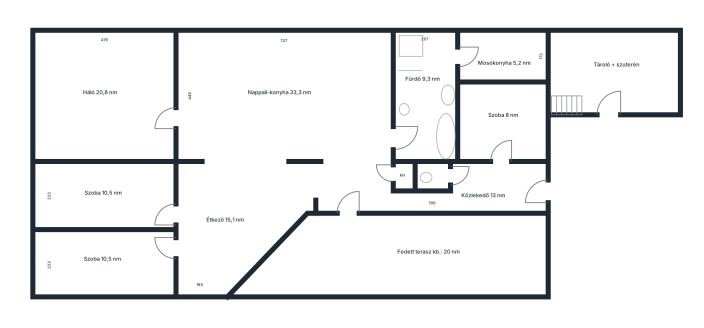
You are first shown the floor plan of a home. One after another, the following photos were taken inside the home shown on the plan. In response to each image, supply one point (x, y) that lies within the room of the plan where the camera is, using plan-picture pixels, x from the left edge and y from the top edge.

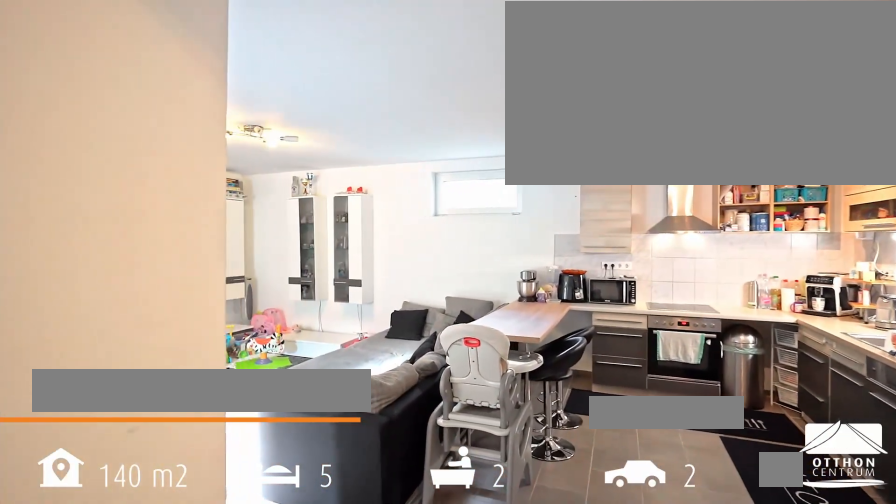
(285, 96)
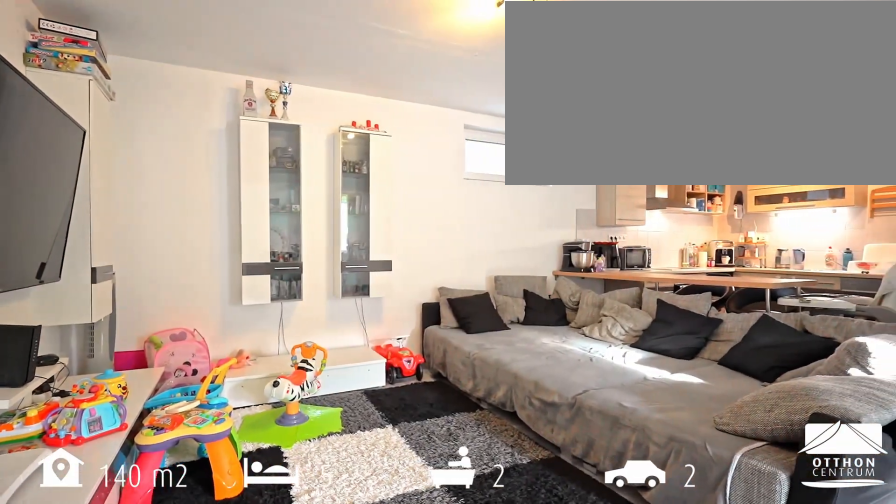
(285, 96)
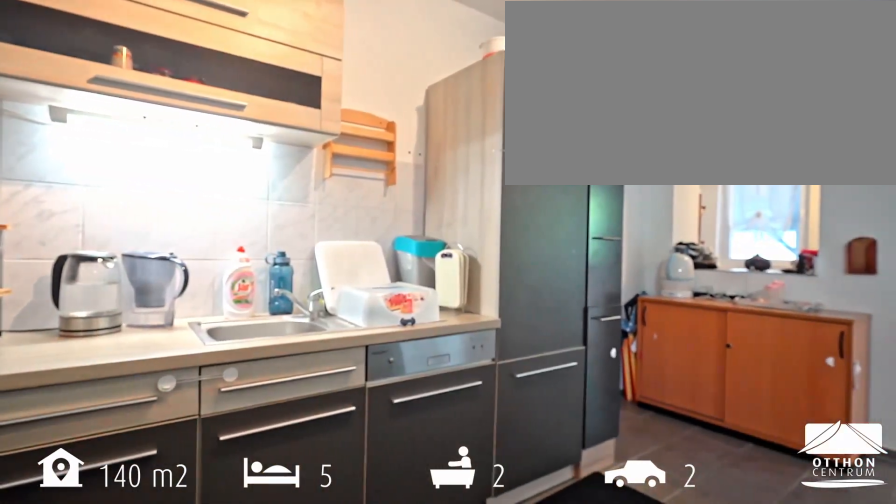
(285, 96)
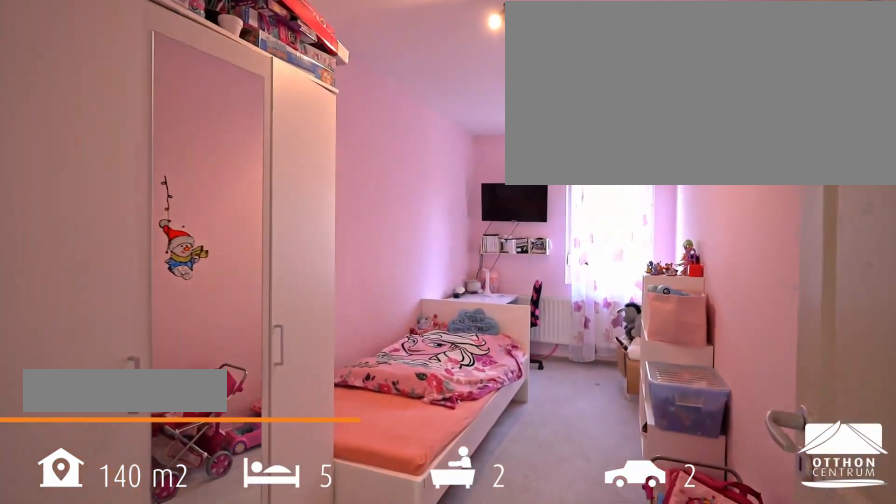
(106, 263)
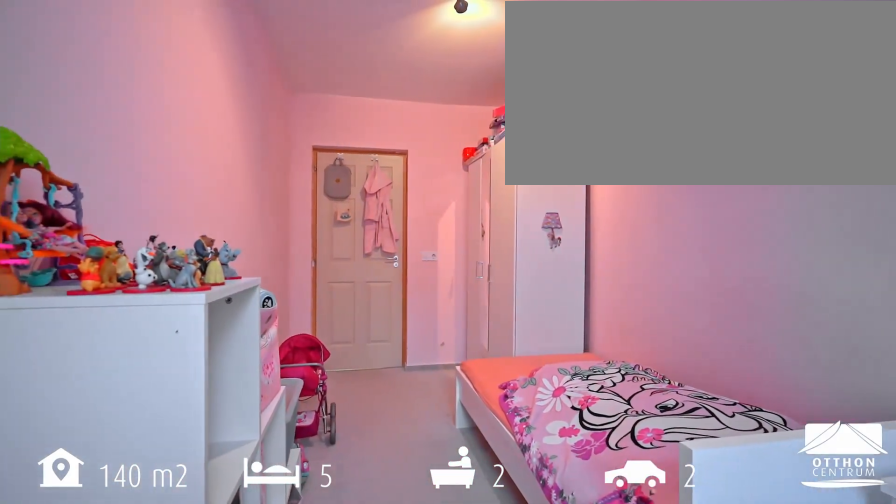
(106, 263)
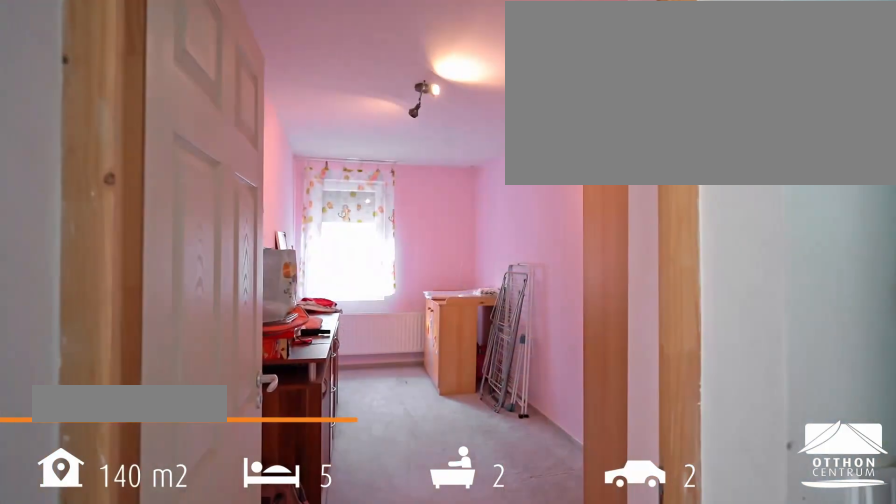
(106, 195)
